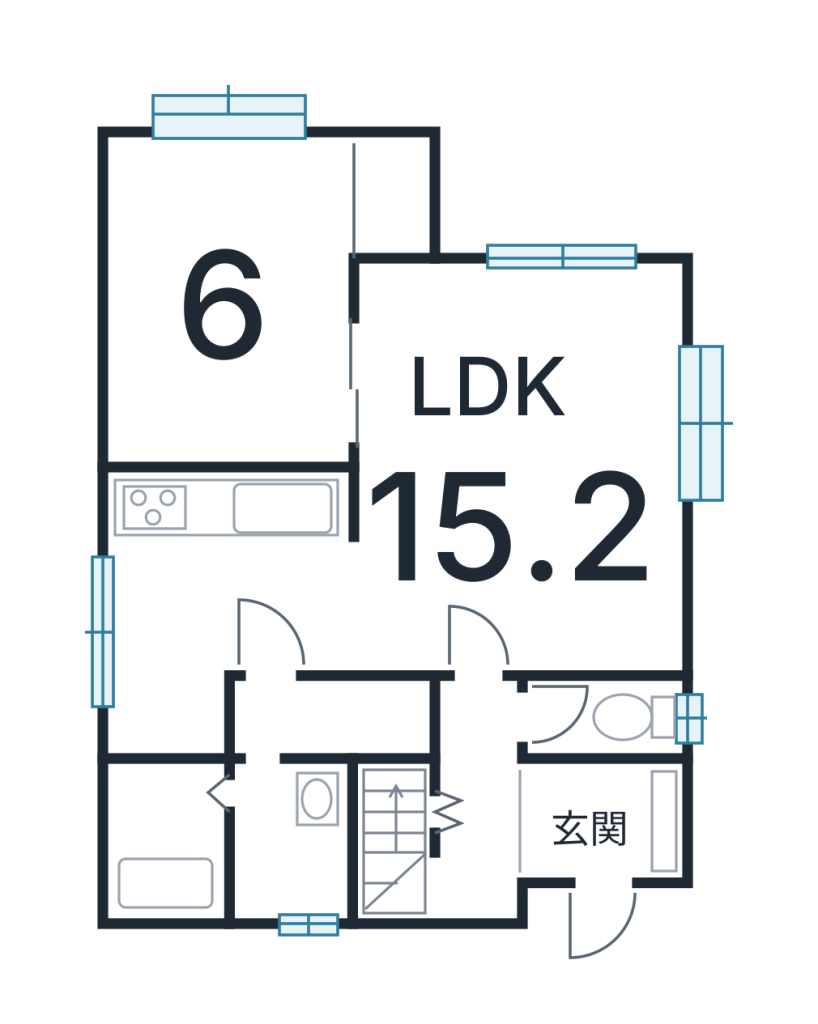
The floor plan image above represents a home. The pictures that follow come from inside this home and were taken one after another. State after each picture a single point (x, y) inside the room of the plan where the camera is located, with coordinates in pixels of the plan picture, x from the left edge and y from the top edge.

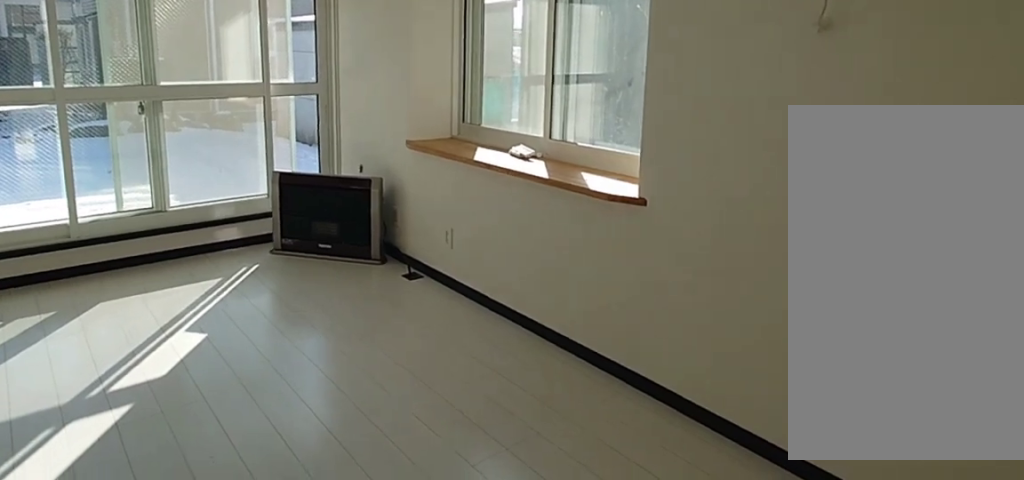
(532, 478)
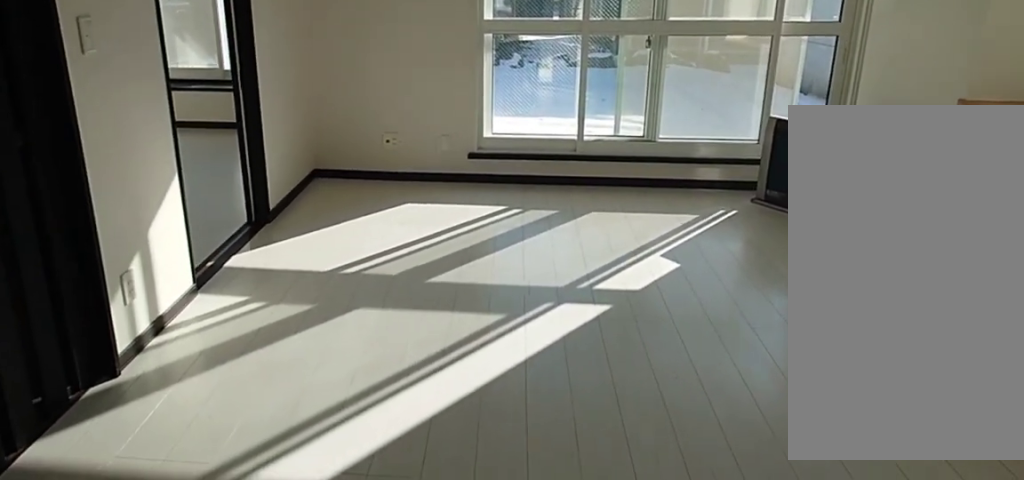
(532, 478)
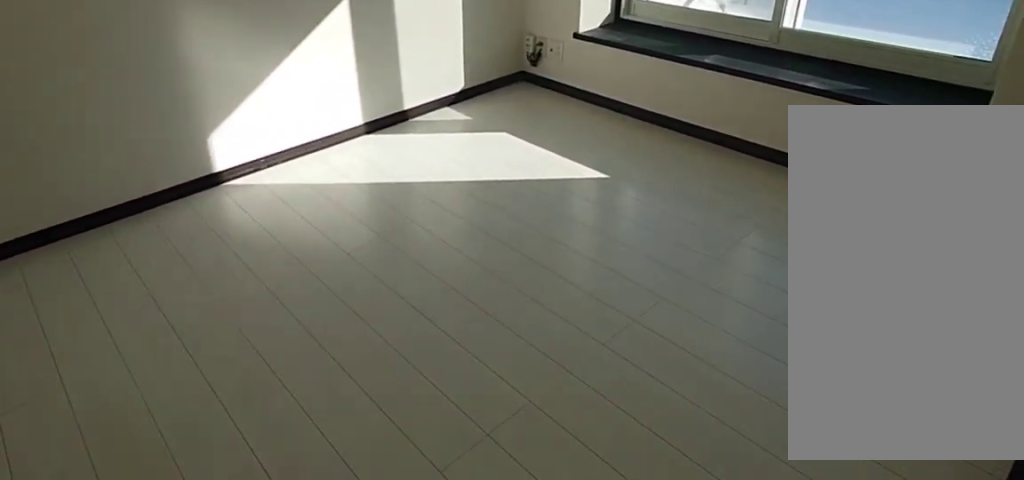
(217, 297)
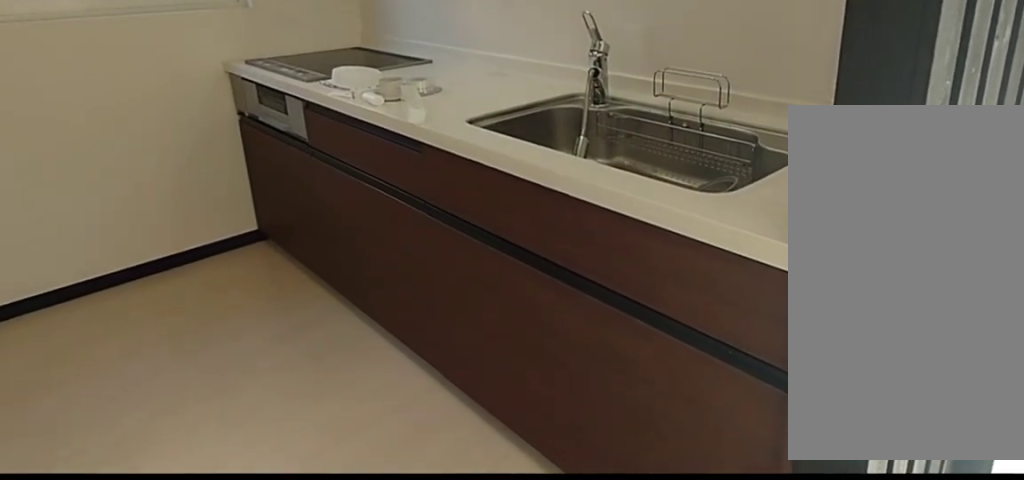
(230, 614)
